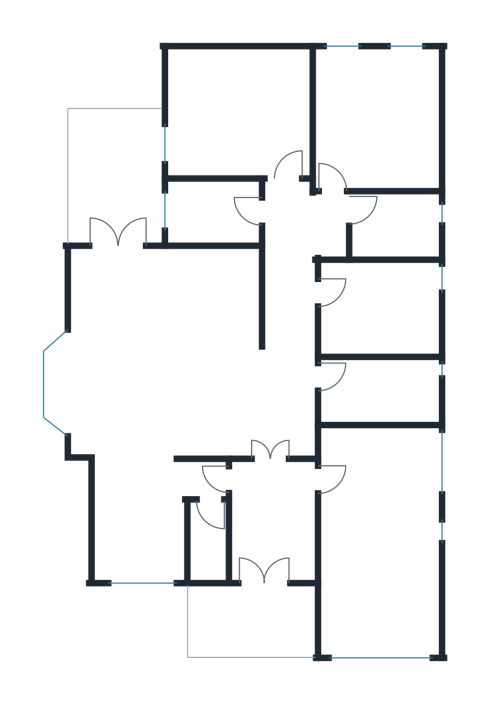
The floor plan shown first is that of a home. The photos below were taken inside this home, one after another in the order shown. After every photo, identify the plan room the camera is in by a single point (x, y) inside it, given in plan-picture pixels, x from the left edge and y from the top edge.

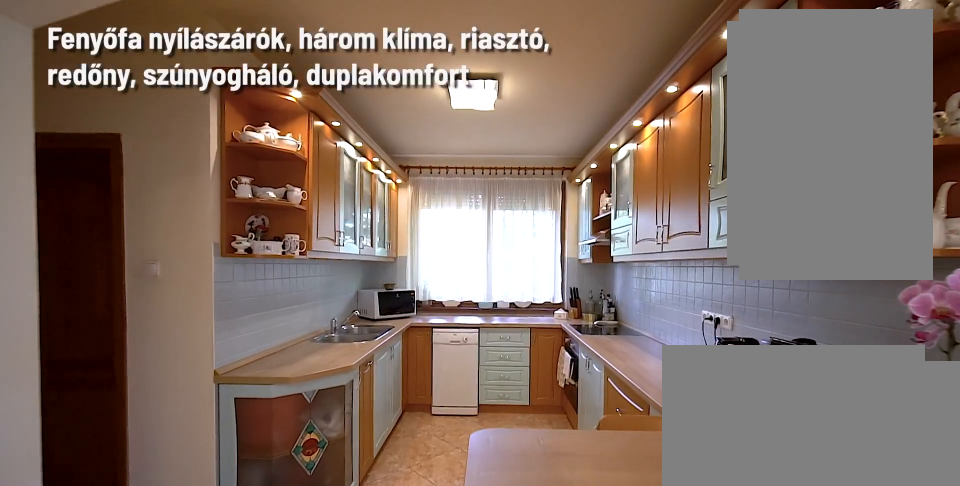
(141, 519)
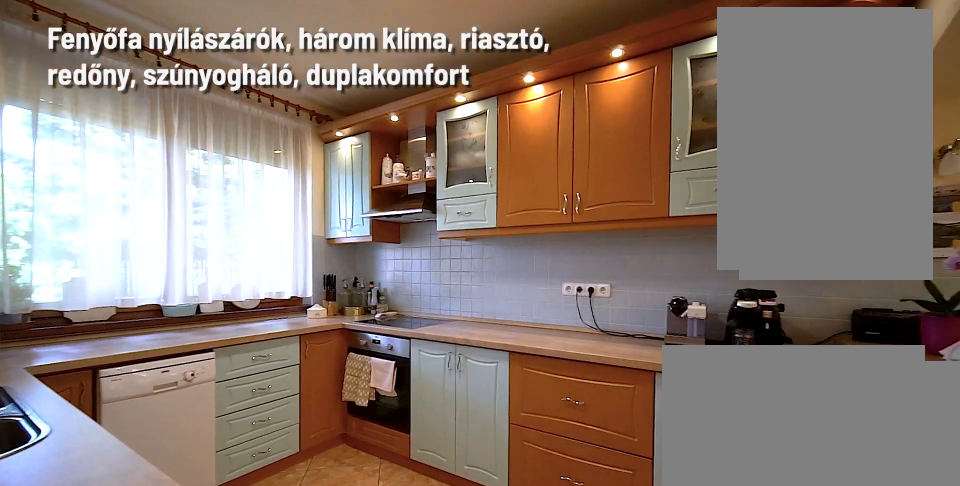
(141, 519)
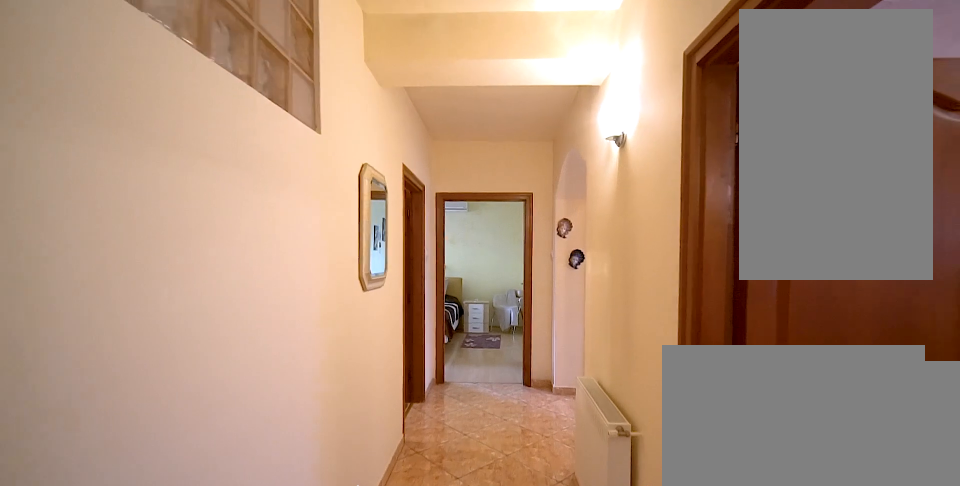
(291, 313)
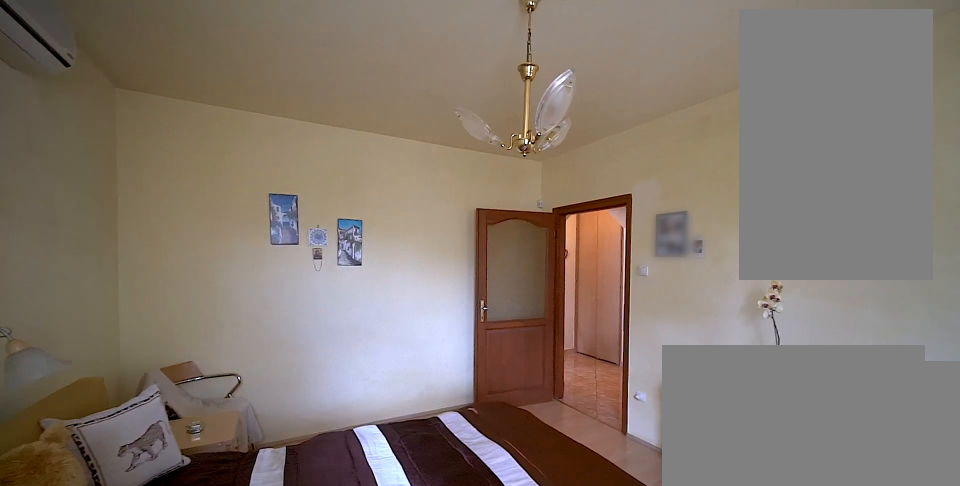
(242, 121)
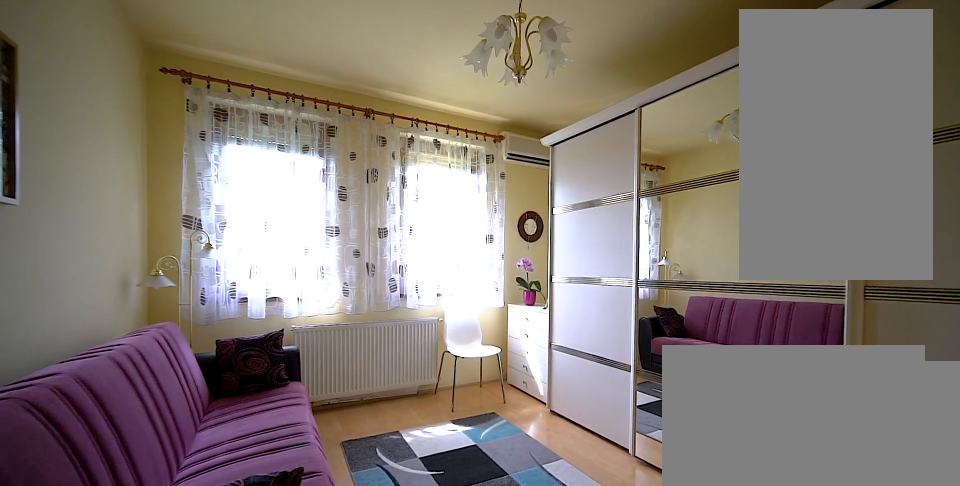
(378, 120)
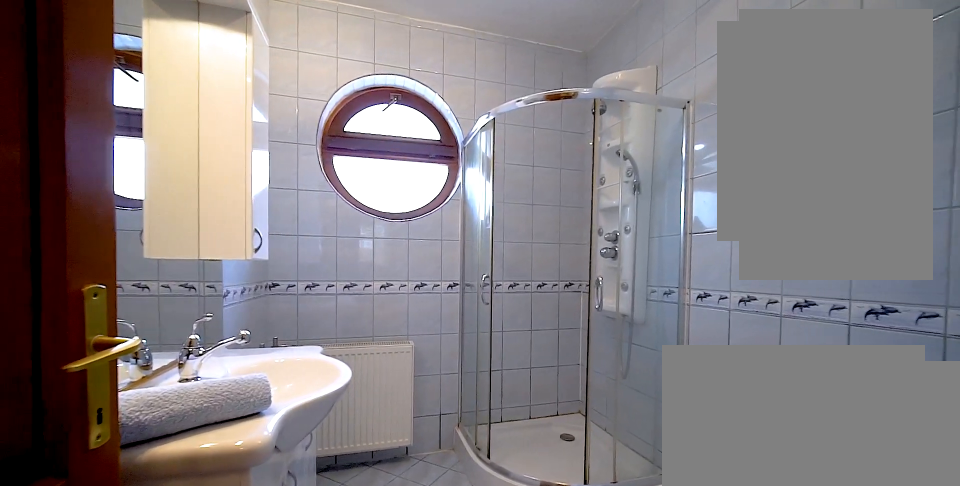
(398, 226)
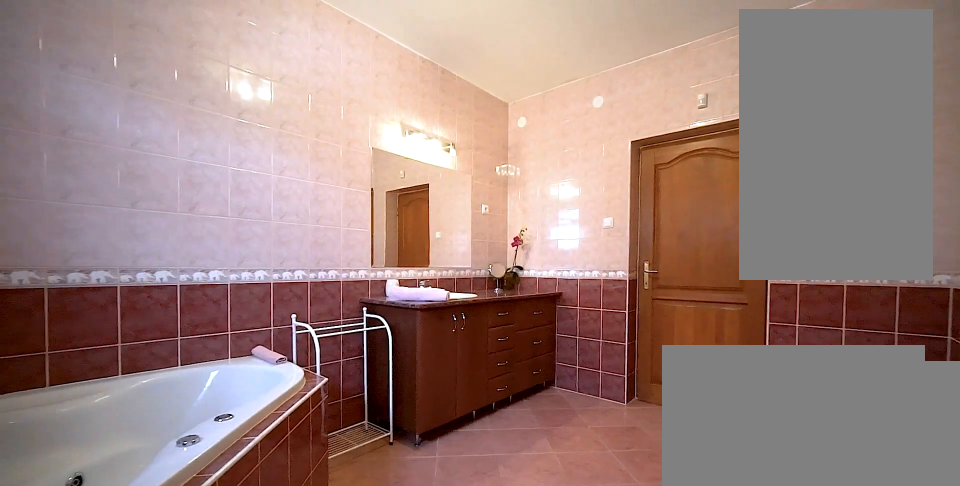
(374, 312)
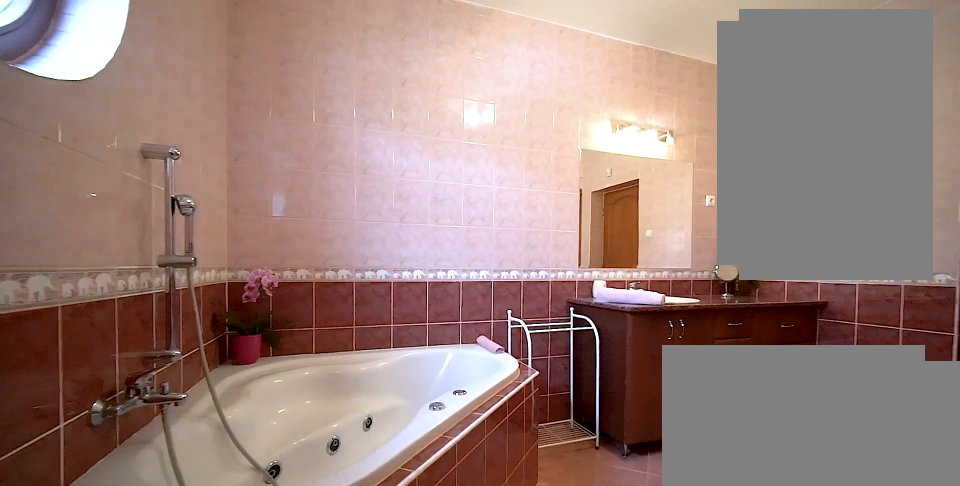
(374, 312)
